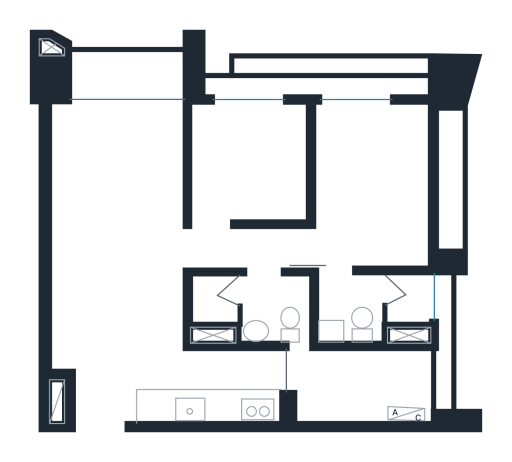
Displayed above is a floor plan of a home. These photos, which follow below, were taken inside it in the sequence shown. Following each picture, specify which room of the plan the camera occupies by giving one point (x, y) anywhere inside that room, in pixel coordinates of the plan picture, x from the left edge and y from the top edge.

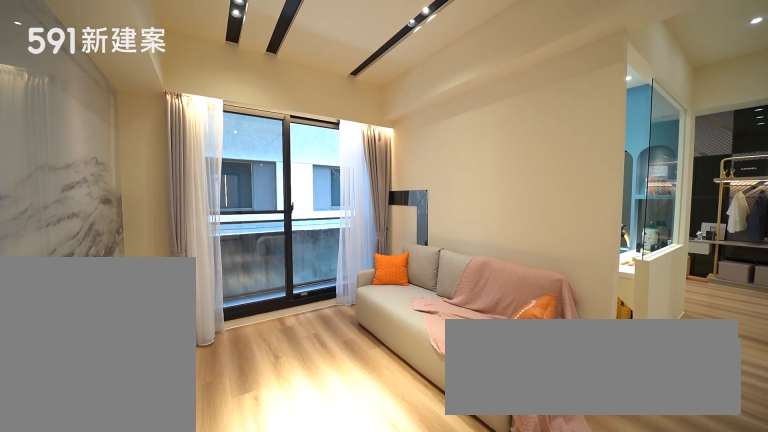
(117, 171)
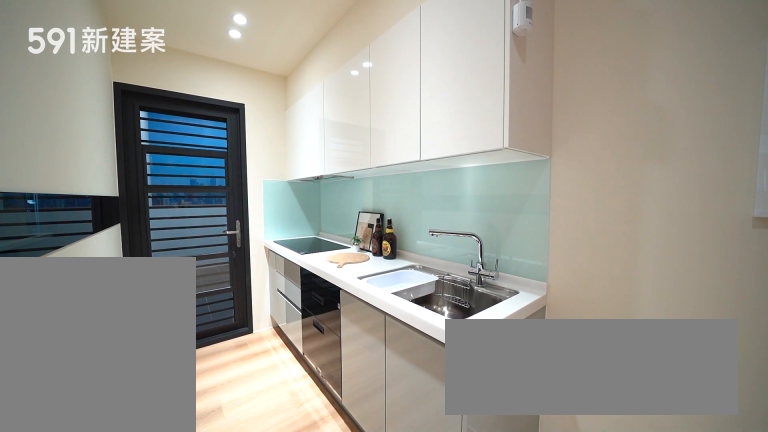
(213, 388)
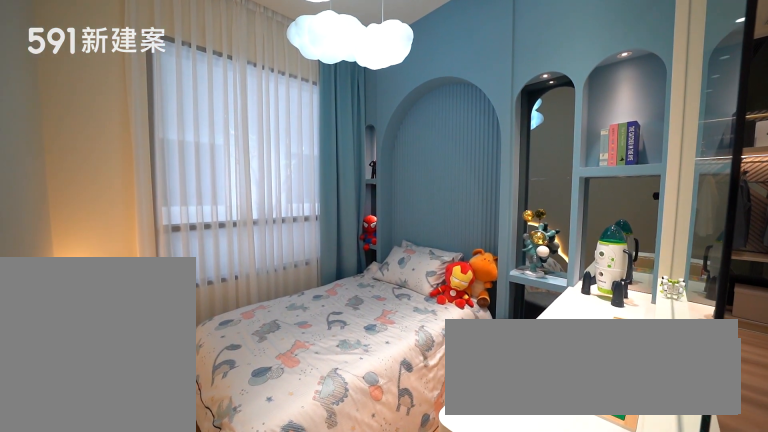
(254, 161)
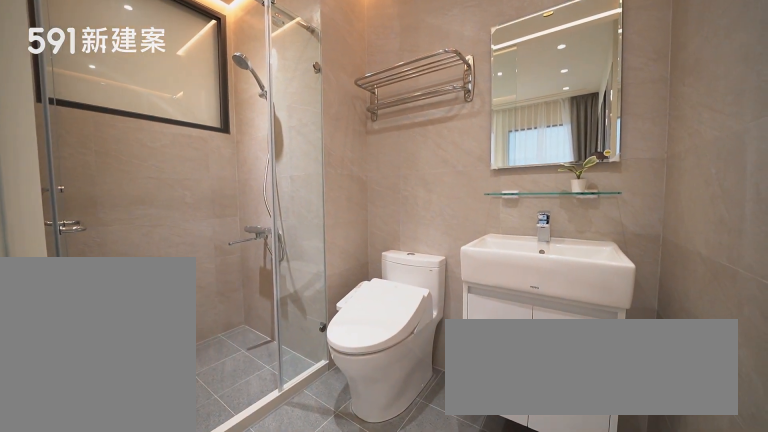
(379, 312)
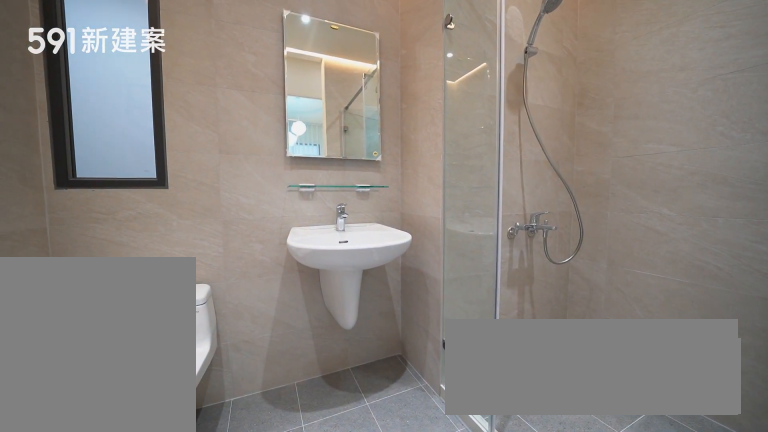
(250, 310)
